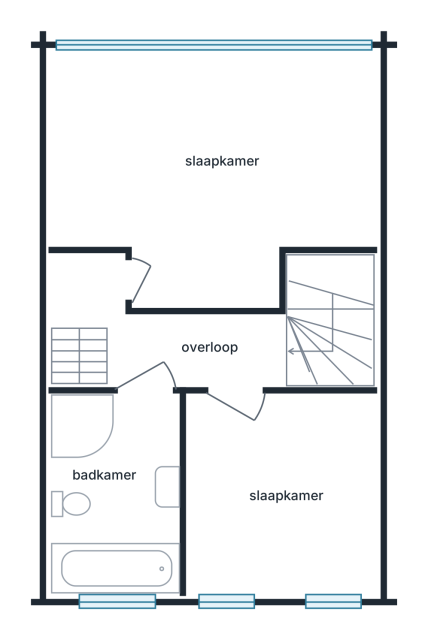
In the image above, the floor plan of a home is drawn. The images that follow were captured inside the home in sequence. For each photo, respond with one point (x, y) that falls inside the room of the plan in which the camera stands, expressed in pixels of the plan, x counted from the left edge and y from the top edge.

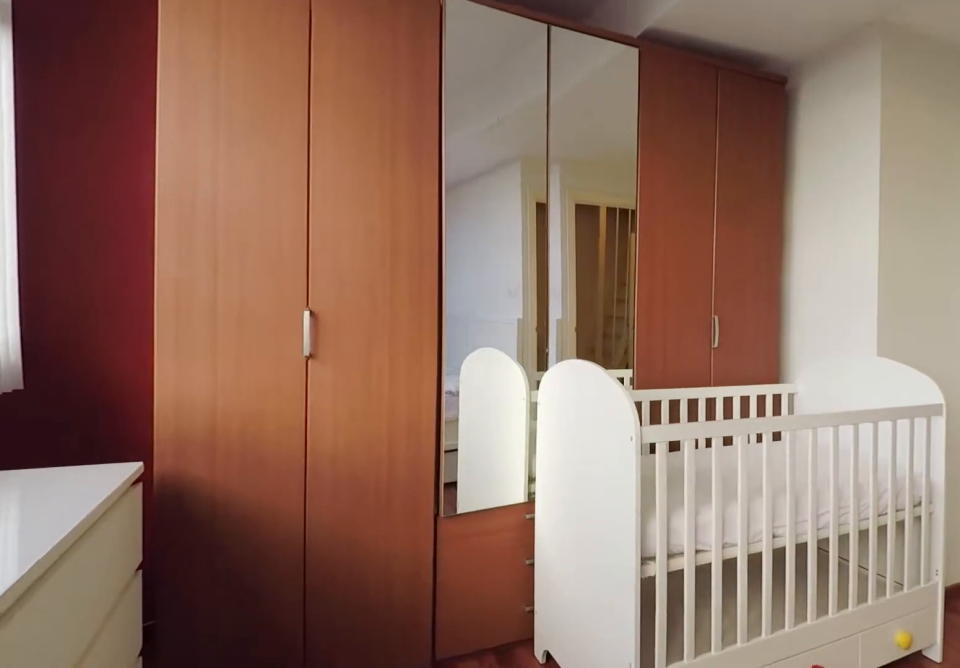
(214, 166)
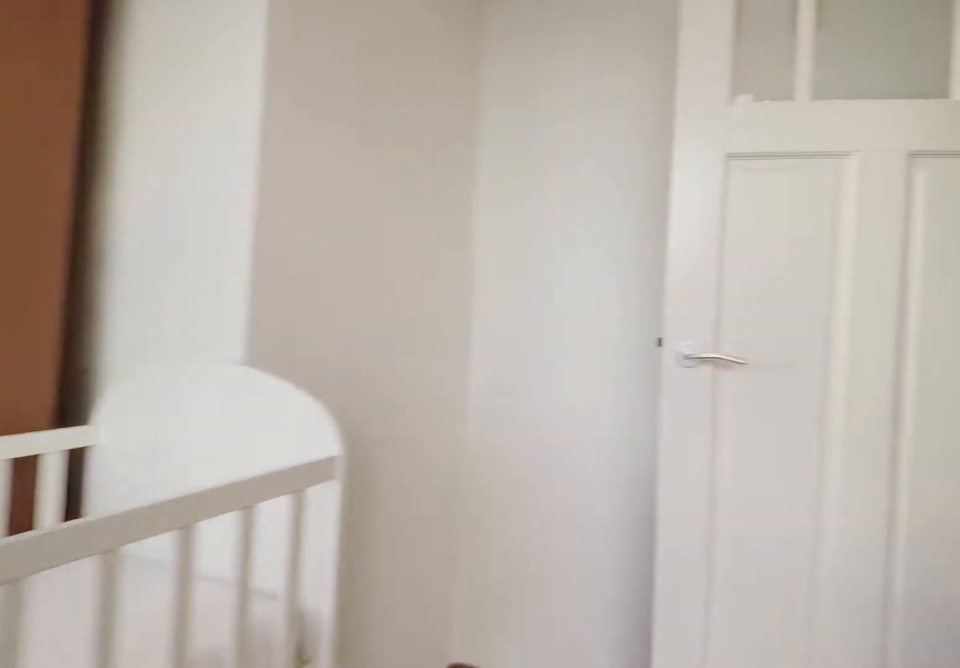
(214, 166)
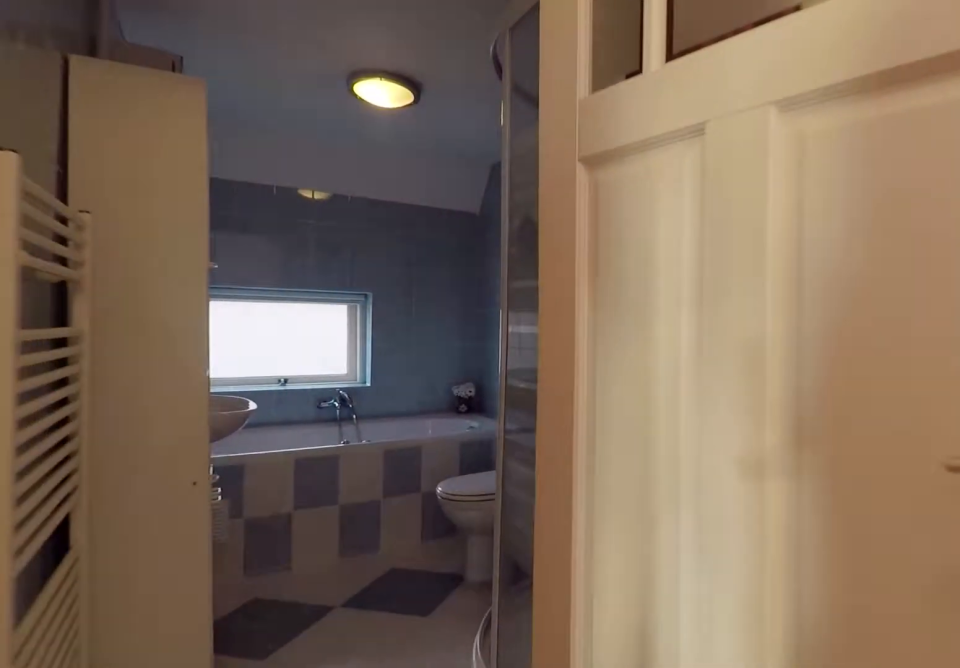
(163, 335)
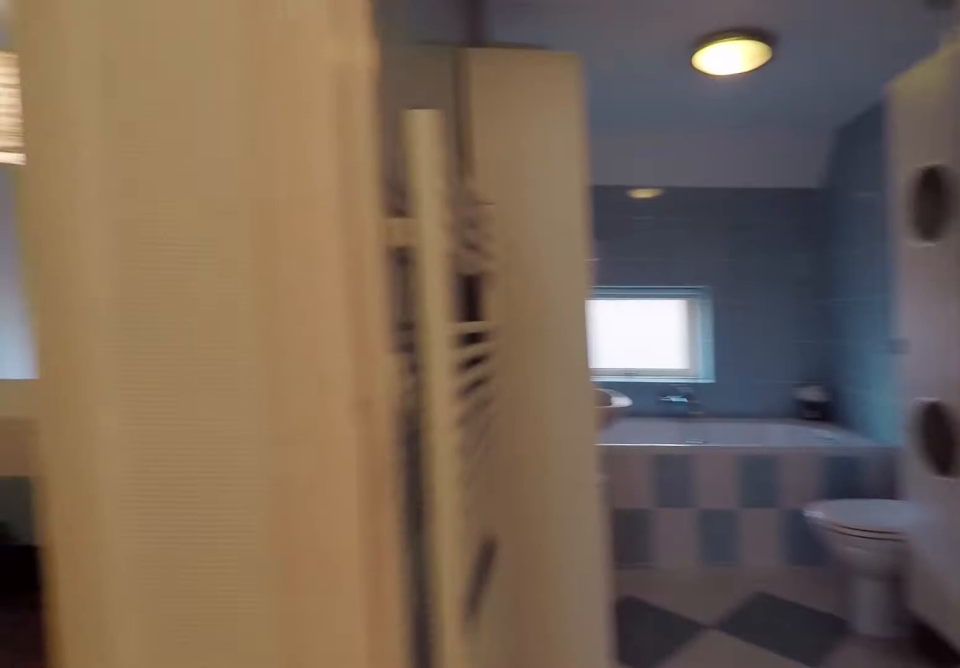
(163, 335)
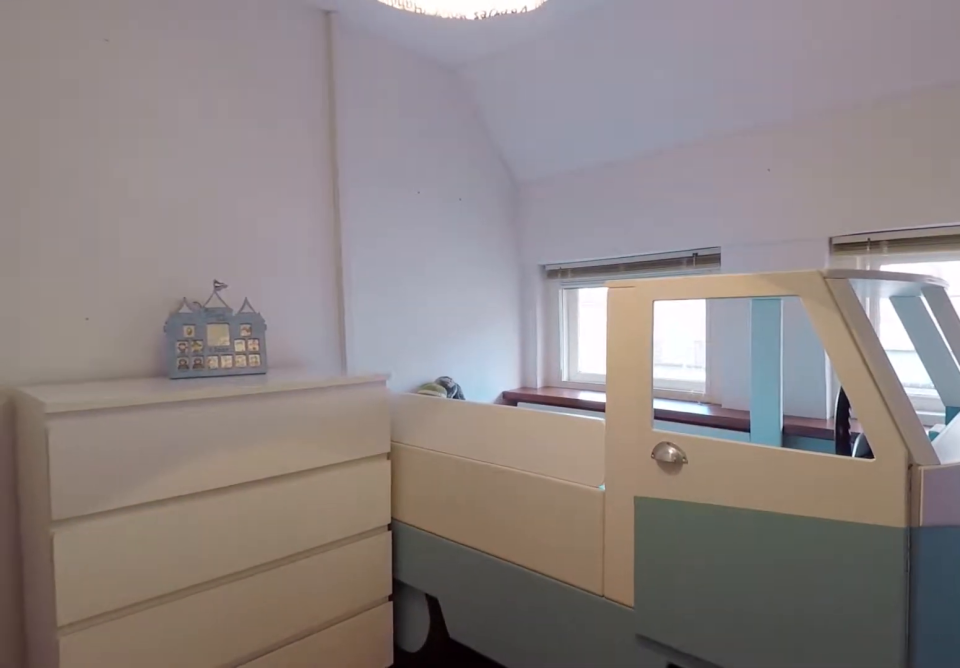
(282, 496)
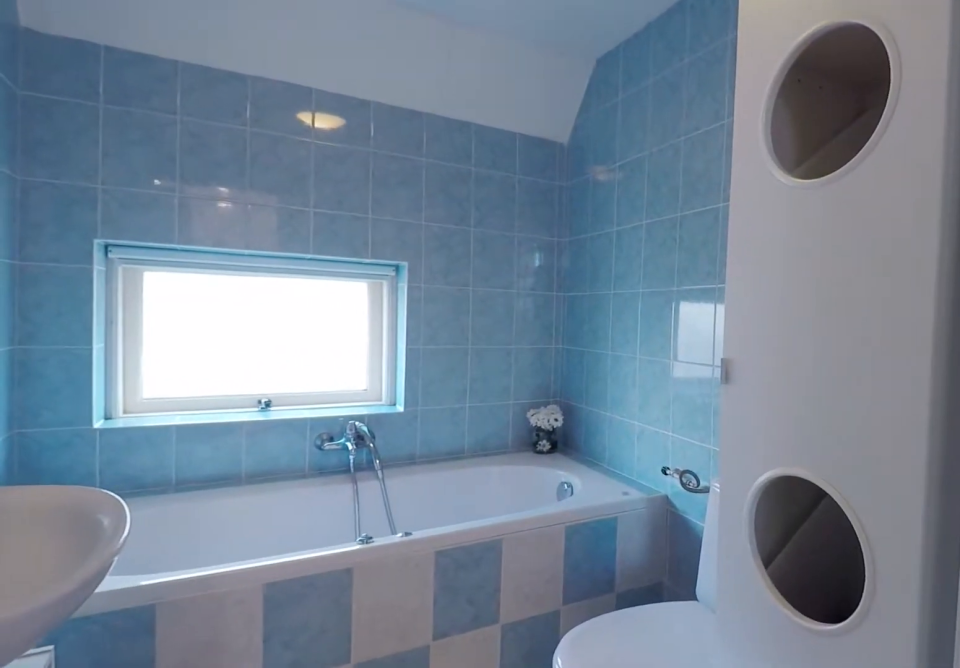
(115, 494)
